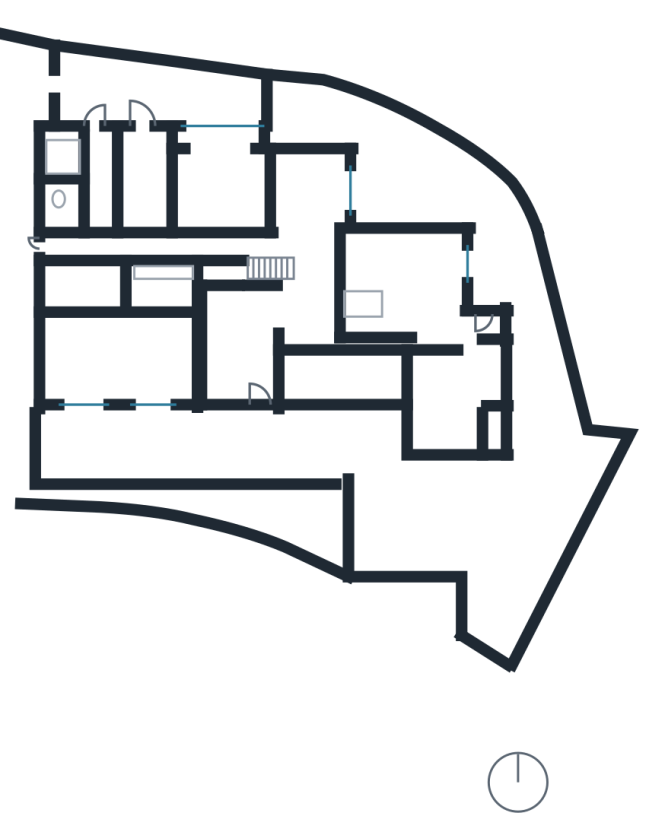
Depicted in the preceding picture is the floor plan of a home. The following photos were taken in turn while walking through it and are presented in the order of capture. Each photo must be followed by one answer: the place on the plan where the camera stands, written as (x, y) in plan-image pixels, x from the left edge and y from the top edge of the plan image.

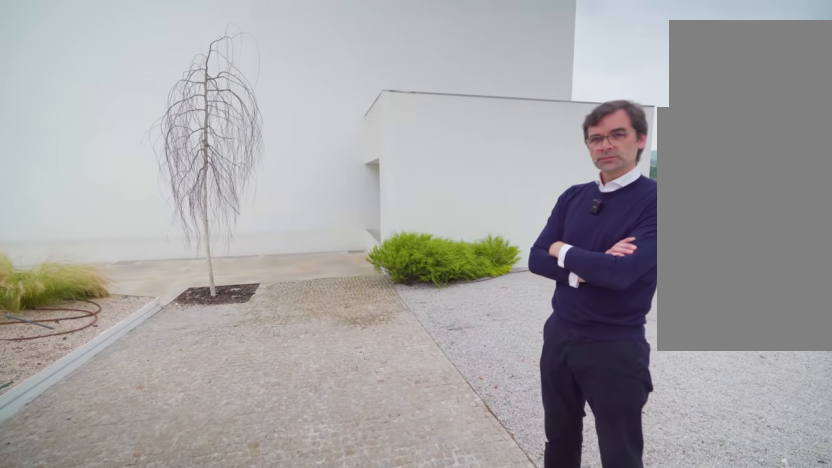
(365, 552)
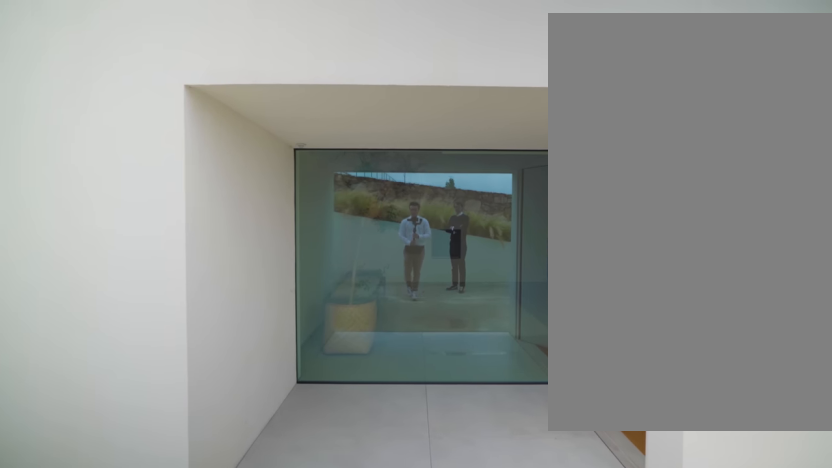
(217, 450)
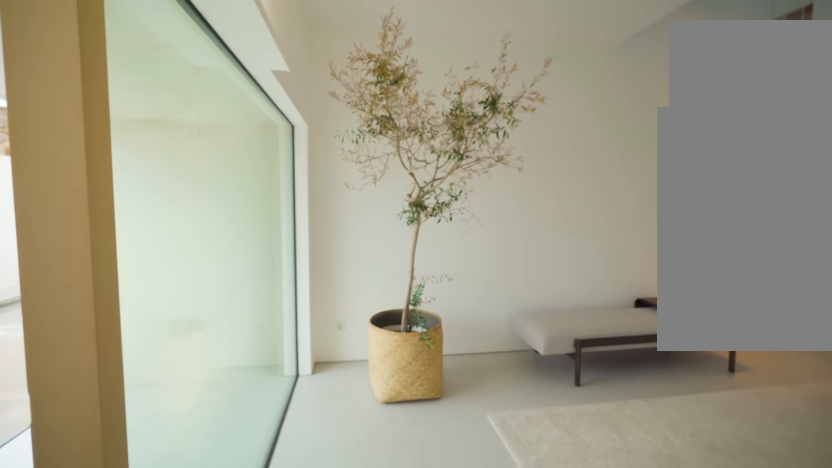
(260, 387)
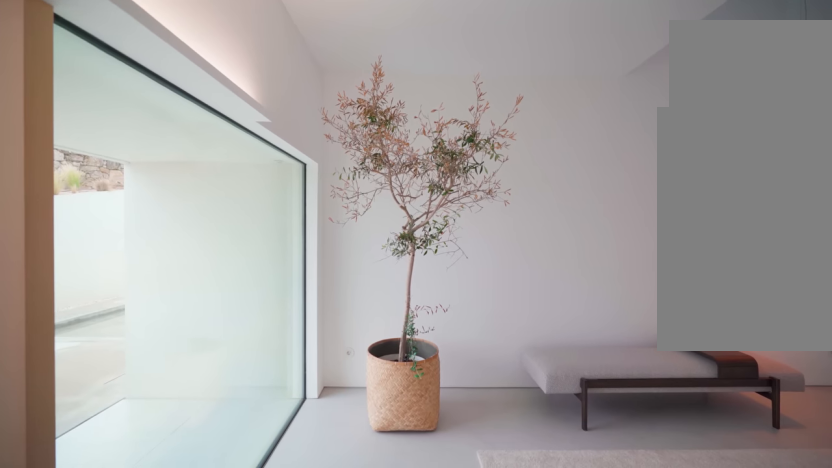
(260, 388)
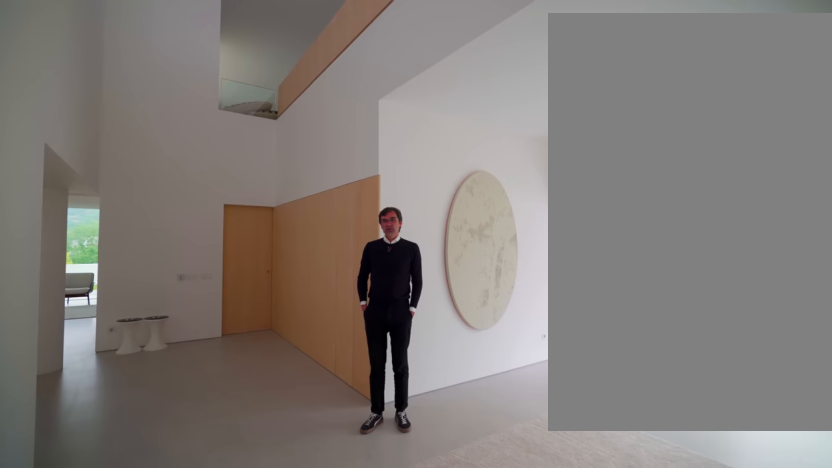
(219, 329)
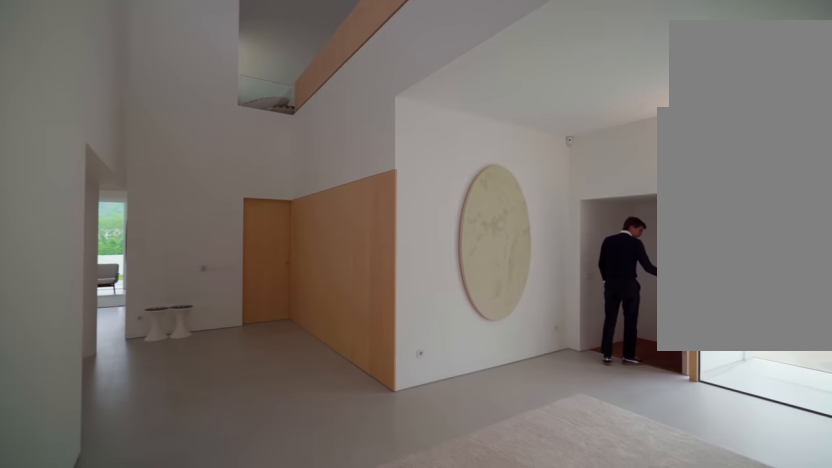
(226, 305)
